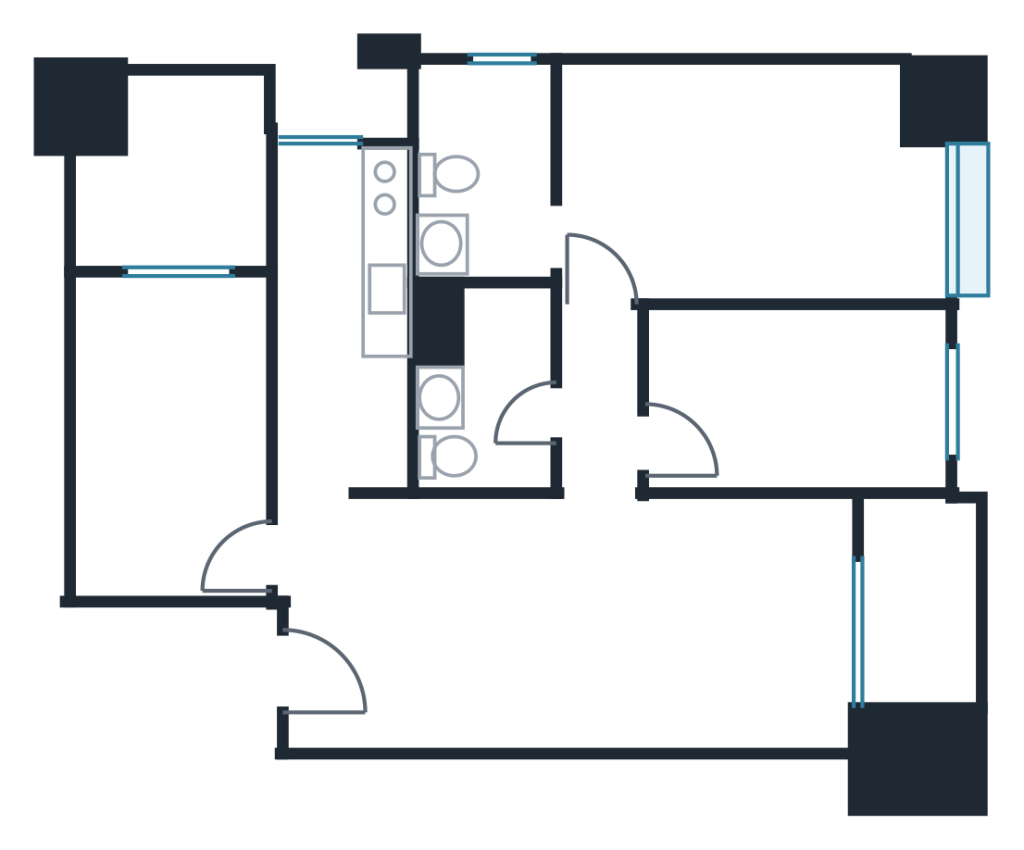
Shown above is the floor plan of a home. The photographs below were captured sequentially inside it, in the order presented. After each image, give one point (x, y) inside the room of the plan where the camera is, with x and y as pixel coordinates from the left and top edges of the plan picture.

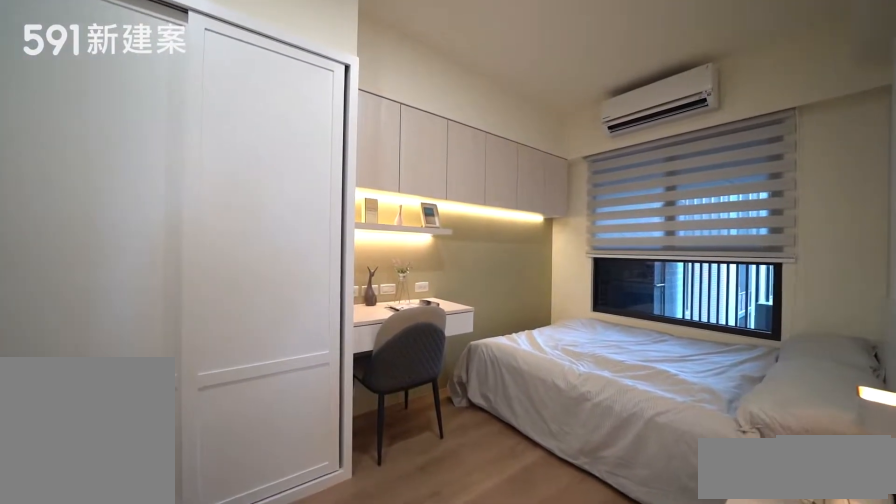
(166, 429)
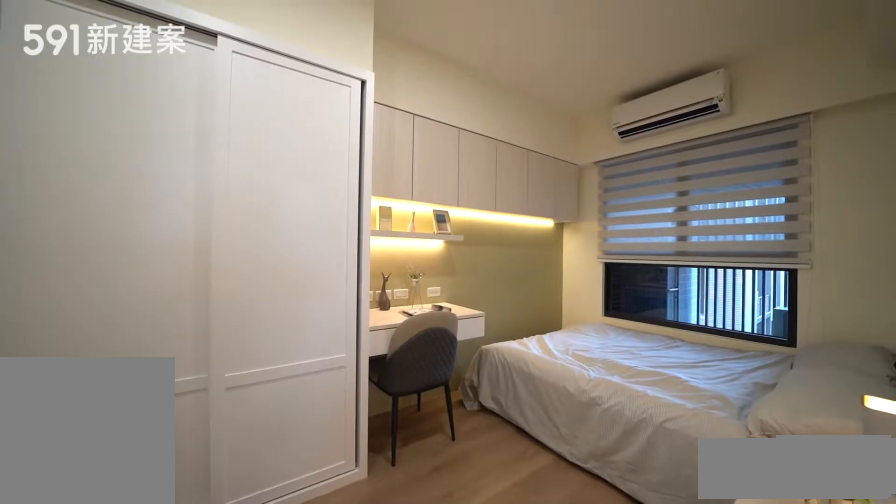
(166, 429)
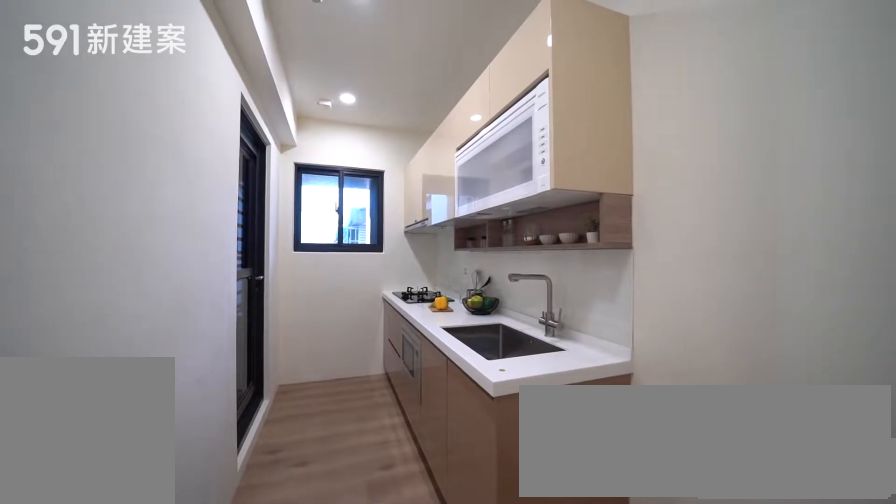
(343, 299)
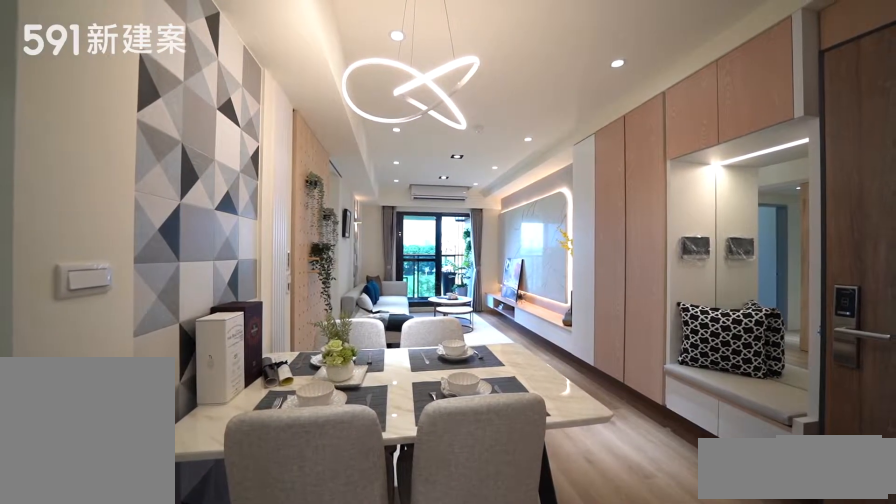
(459, 625)
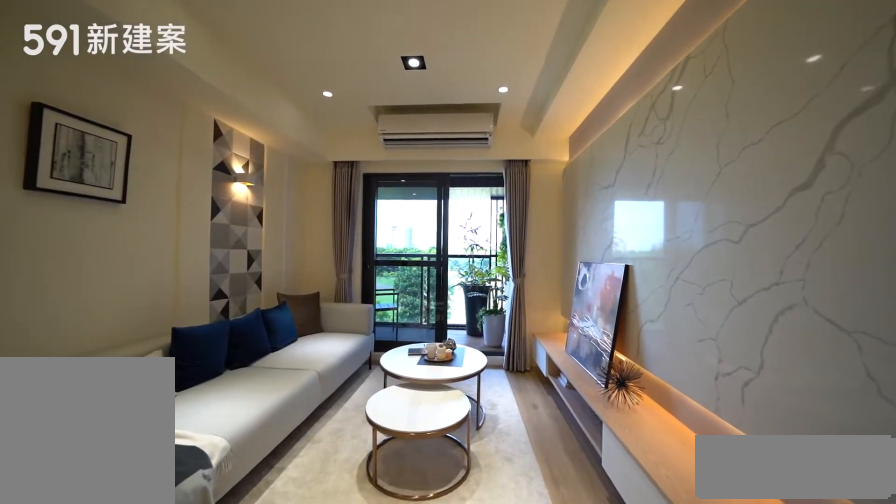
(720, 626)
